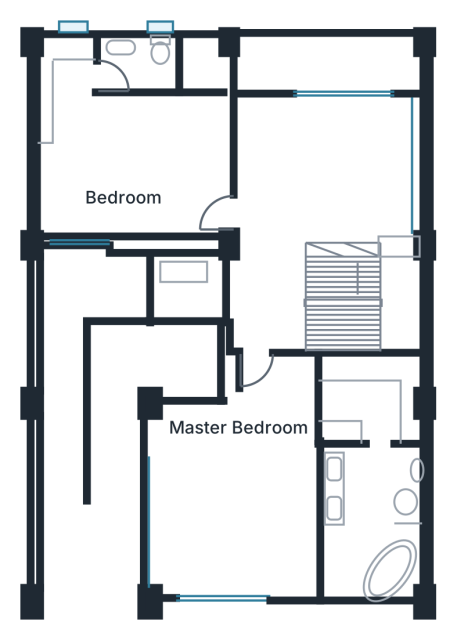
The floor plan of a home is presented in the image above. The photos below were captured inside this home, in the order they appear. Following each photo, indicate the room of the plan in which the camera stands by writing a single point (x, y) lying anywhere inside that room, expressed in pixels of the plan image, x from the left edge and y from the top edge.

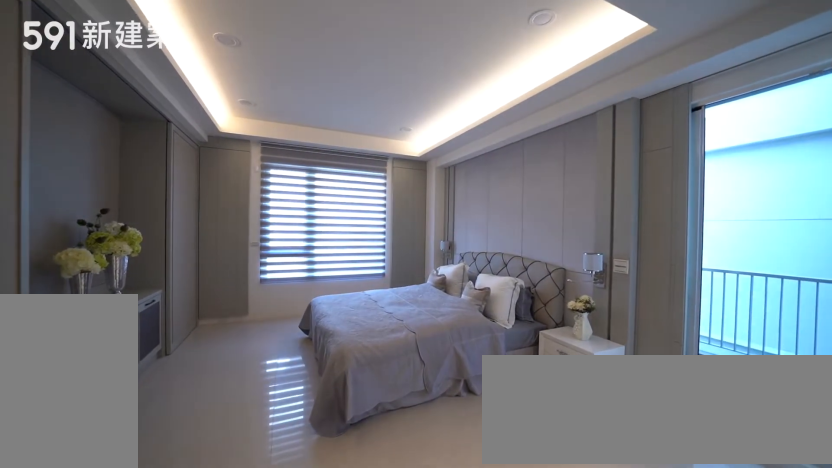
(234, 499)
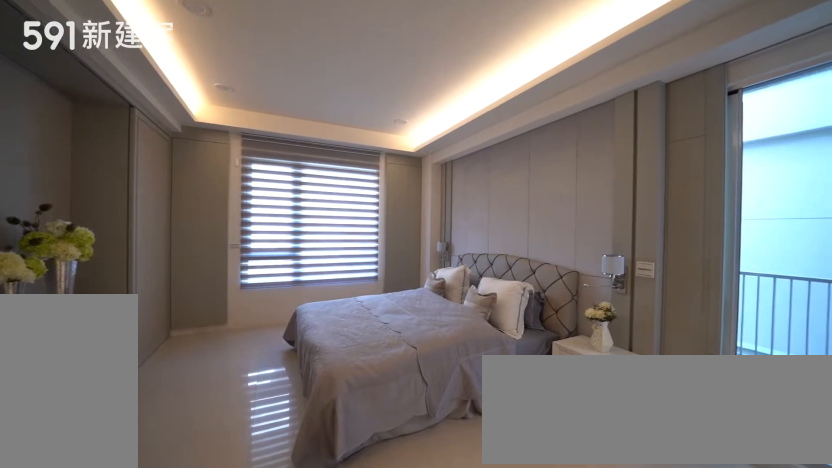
(234, 499)
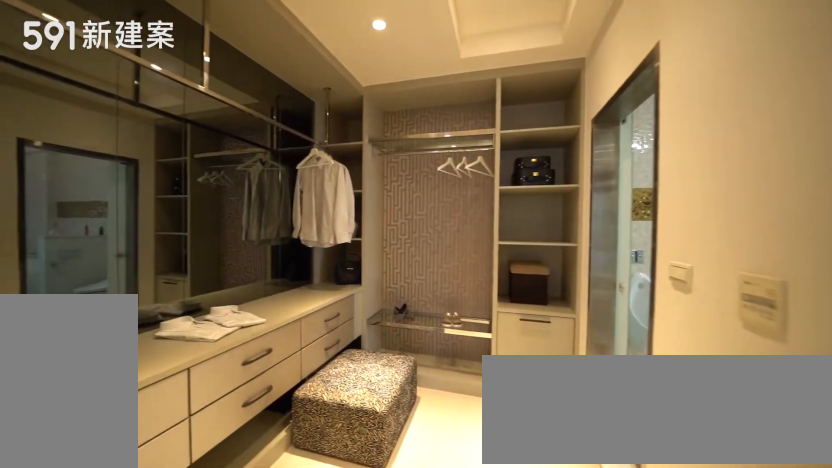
(379, 403)
